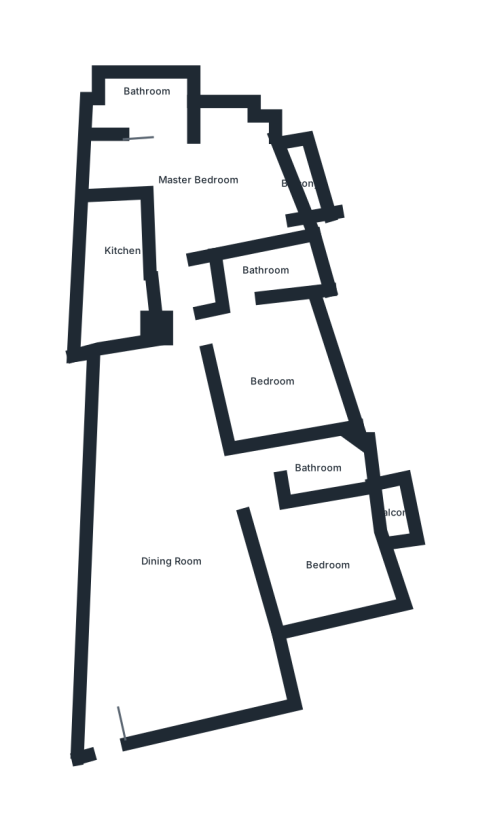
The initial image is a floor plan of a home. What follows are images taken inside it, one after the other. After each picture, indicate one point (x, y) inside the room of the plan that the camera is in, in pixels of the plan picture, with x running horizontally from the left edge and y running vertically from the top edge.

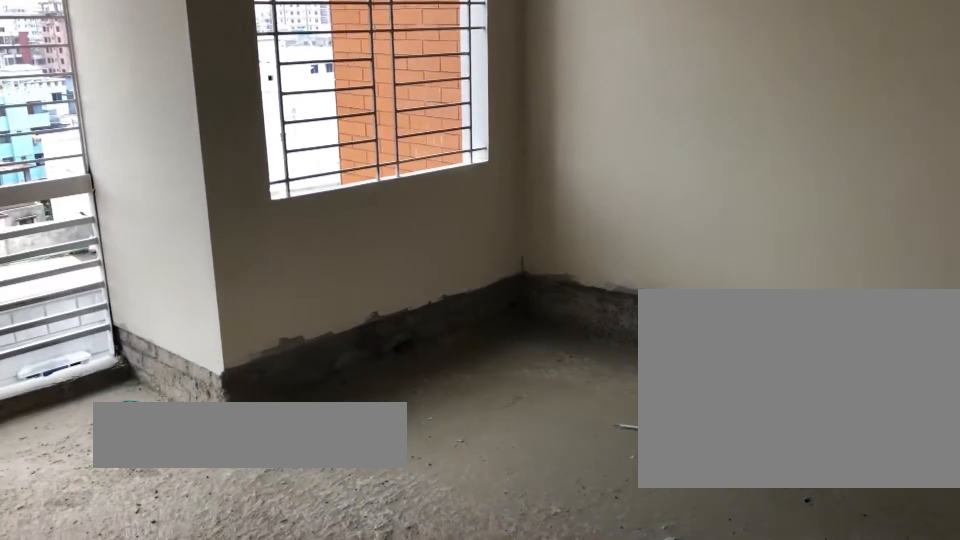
(333, 575)
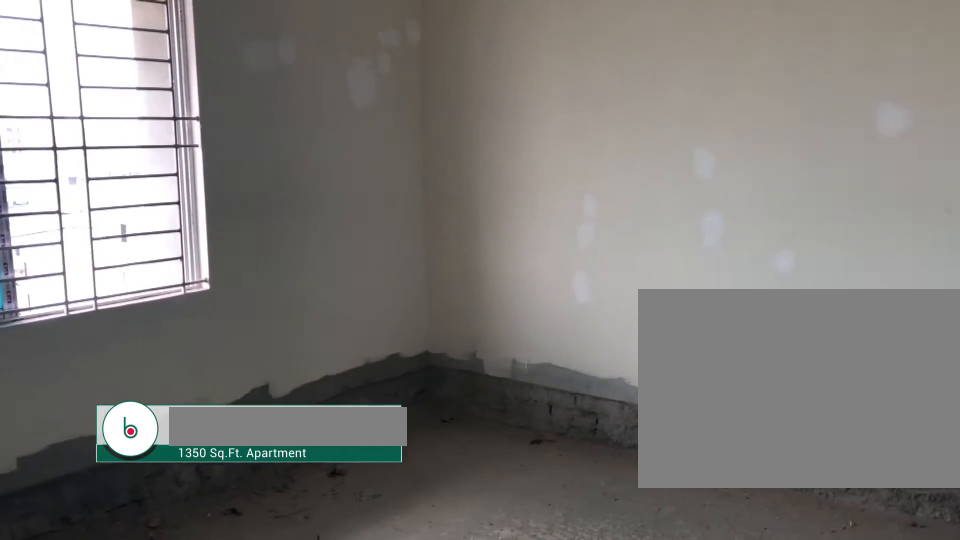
(268, 375)
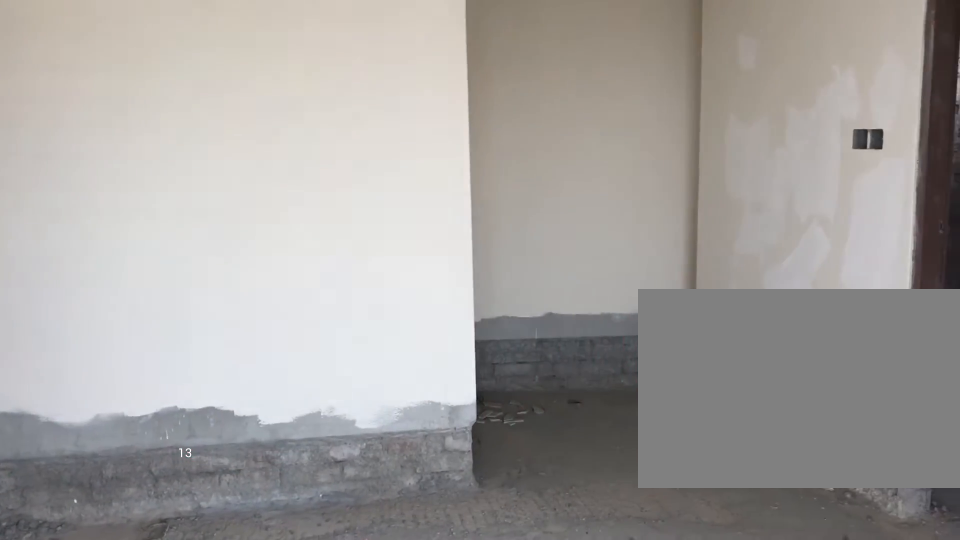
(209, 195)
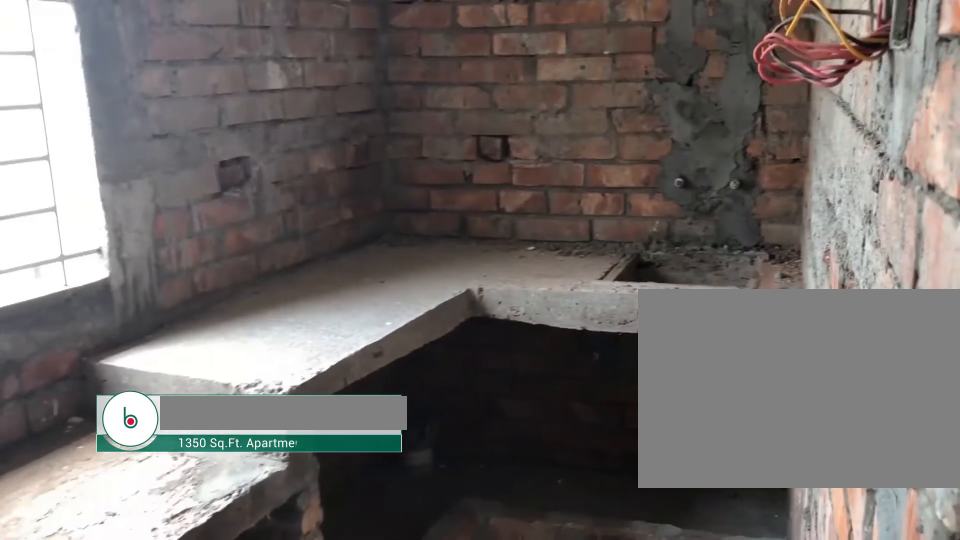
(124, 286)
